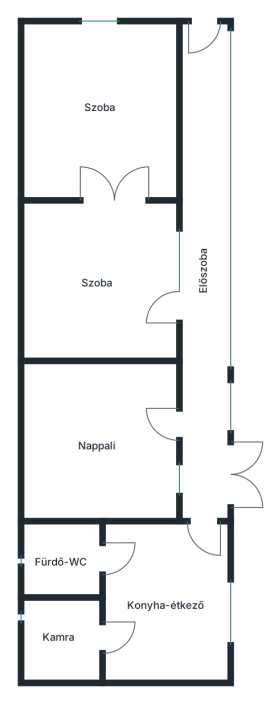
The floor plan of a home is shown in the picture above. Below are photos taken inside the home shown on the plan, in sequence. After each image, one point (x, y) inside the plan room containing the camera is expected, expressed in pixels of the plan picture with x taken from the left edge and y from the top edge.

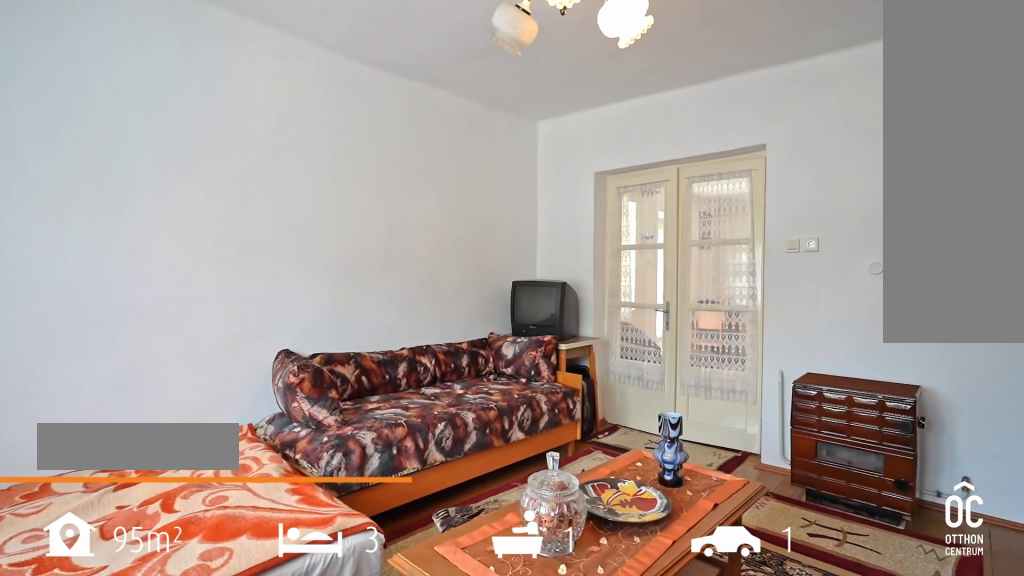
(98, 108)
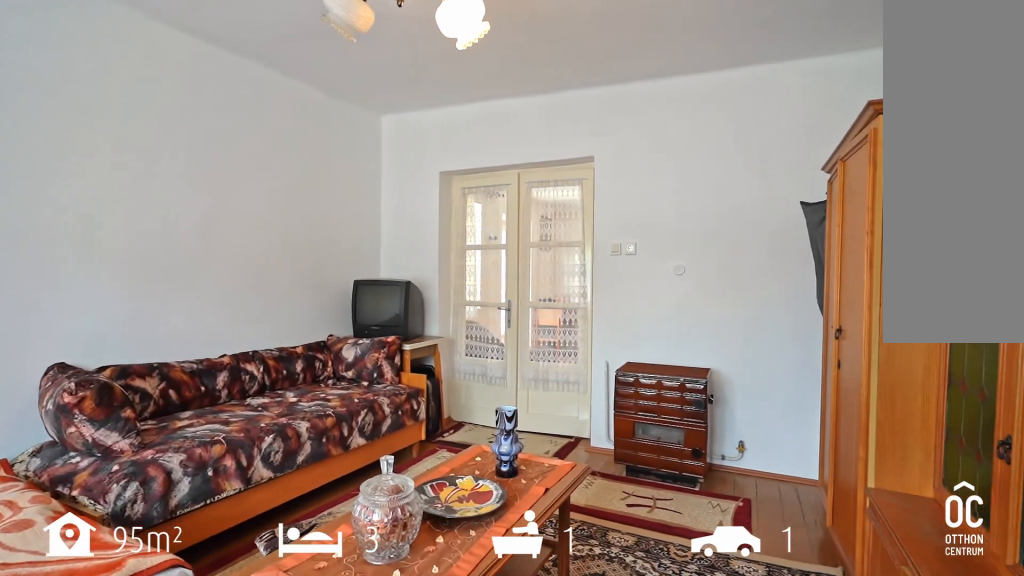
(98, 108)
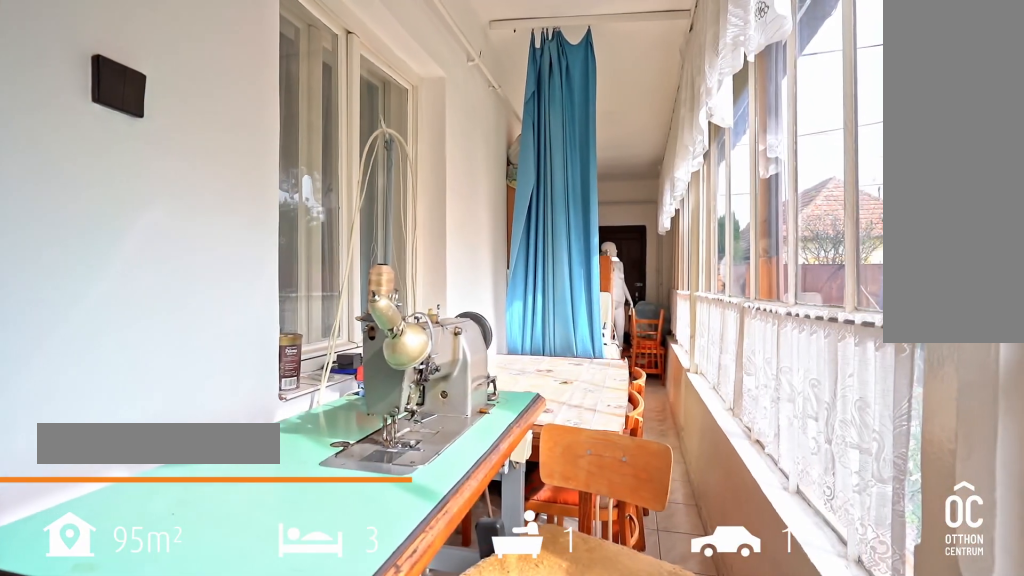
(203, 294)
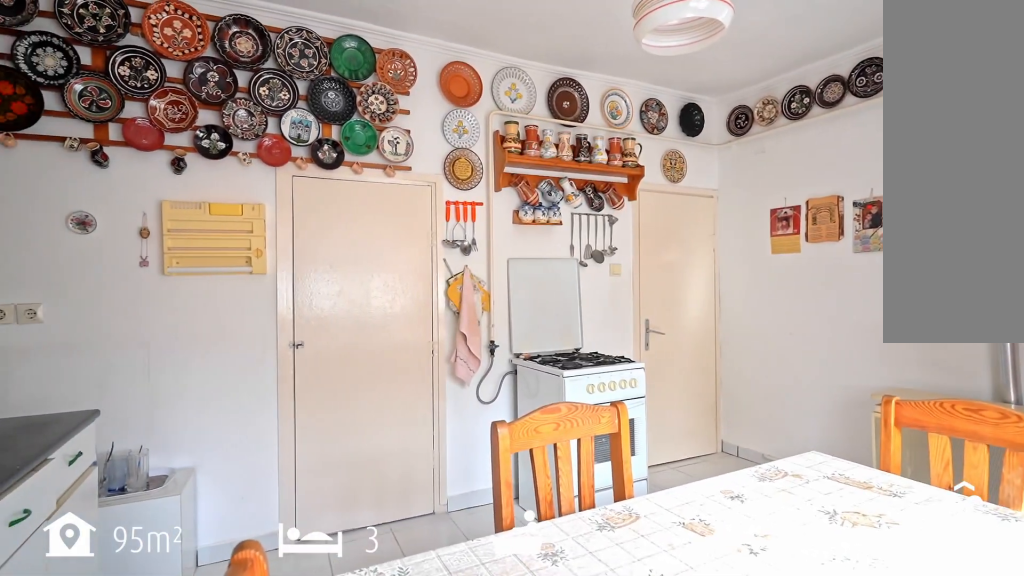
(159, 600)
